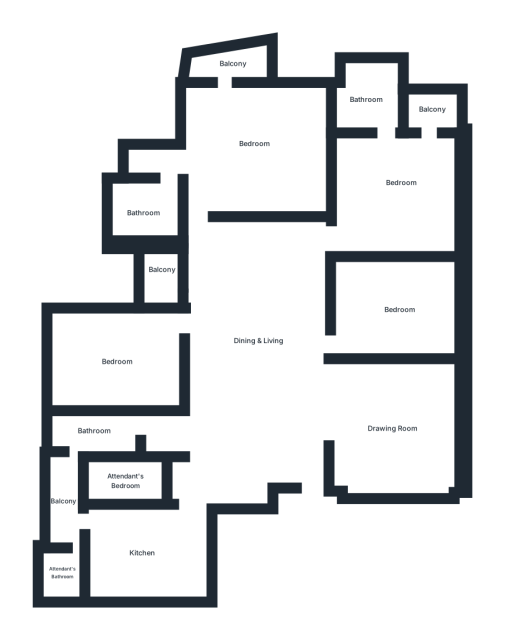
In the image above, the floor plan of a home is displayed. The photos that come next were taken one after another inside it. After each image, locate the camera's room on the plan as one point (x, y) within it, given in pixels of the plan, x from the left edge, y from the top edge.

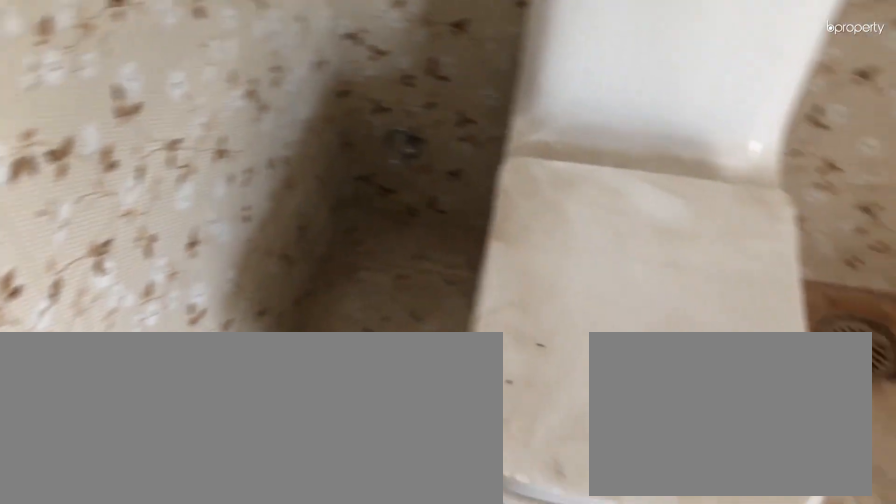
(148, 210)
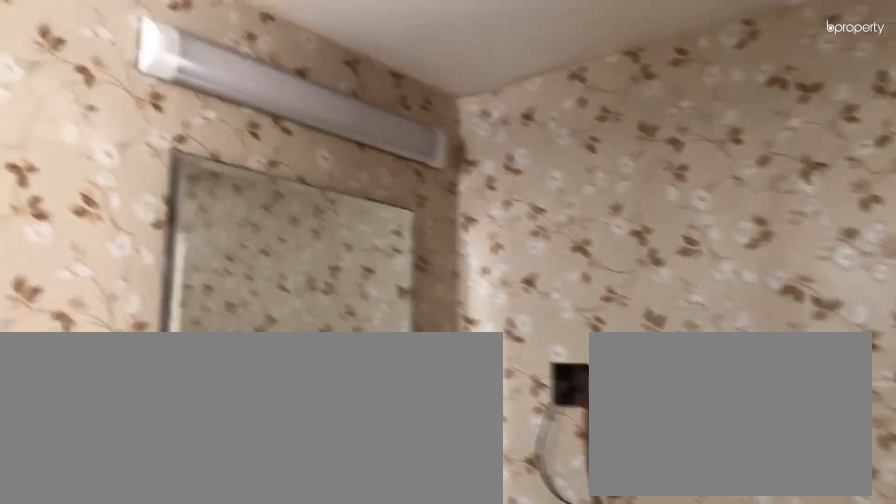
(148, 210)
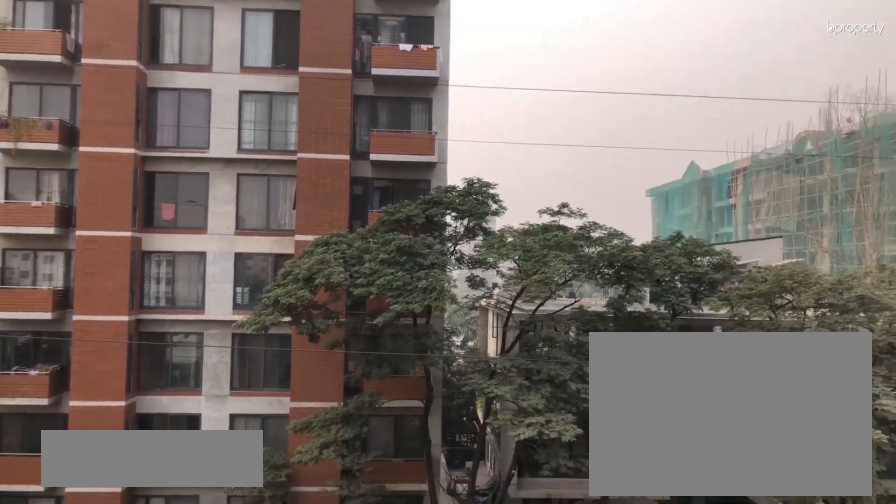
(233, 63)
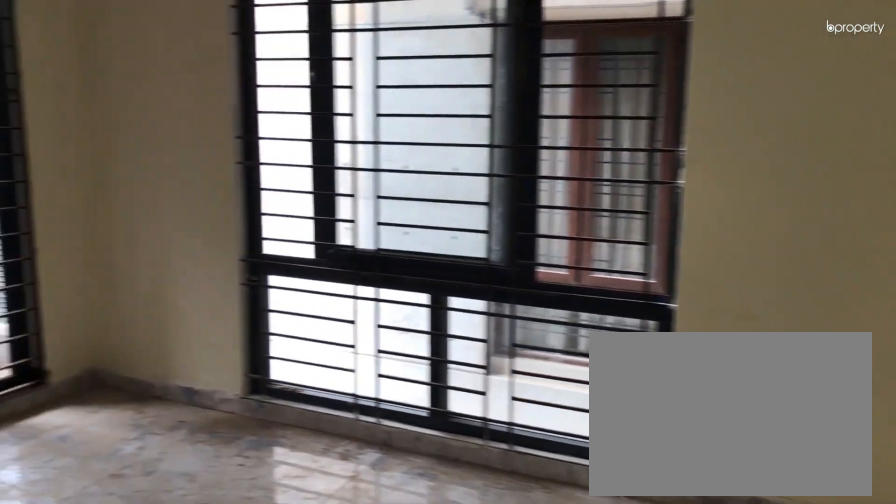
(391, 190)
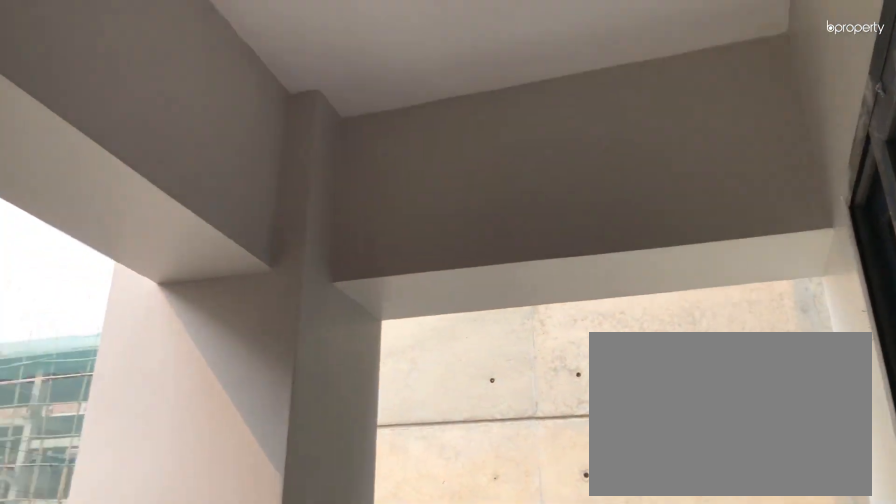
(429, 109)
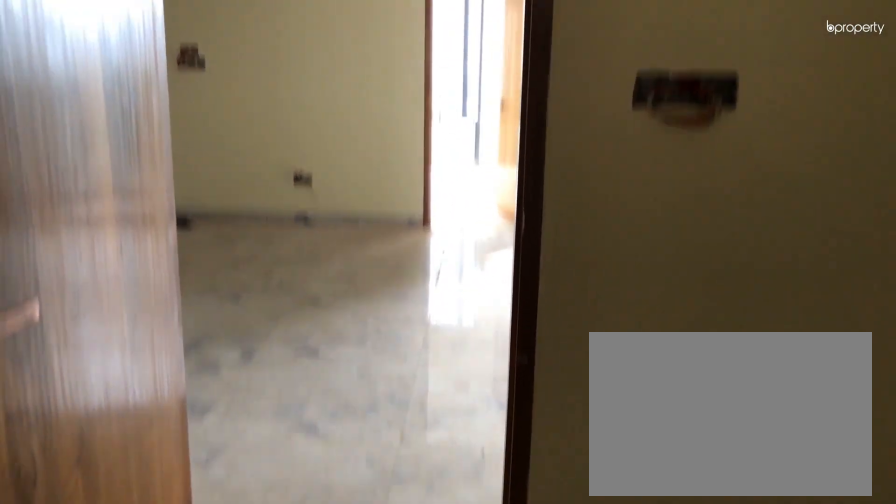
(391, 306)
